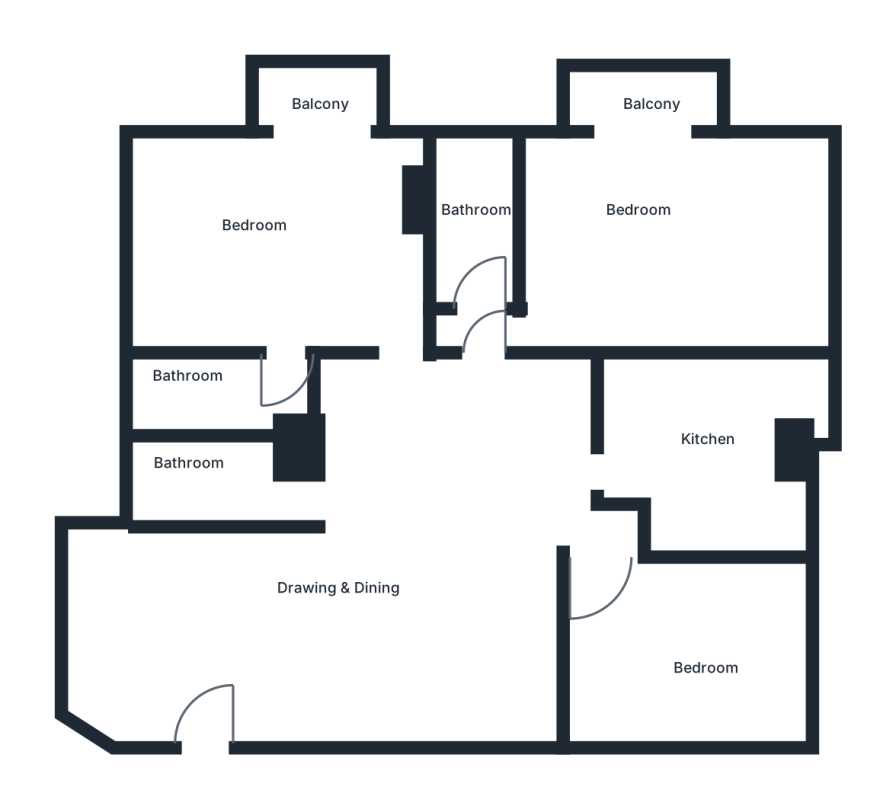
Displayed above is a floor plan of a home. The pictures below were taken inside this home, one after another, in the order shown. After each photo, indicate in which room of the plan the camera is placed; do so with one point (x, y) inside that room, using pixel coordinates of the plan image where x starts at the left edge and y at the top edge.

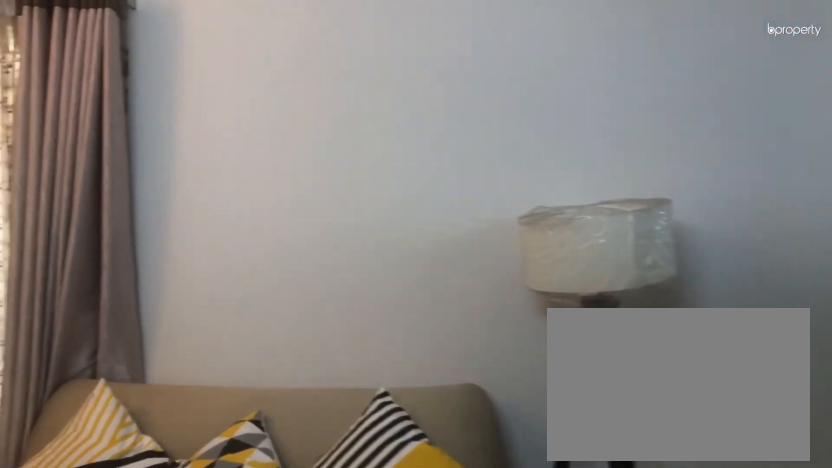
(203, 640)
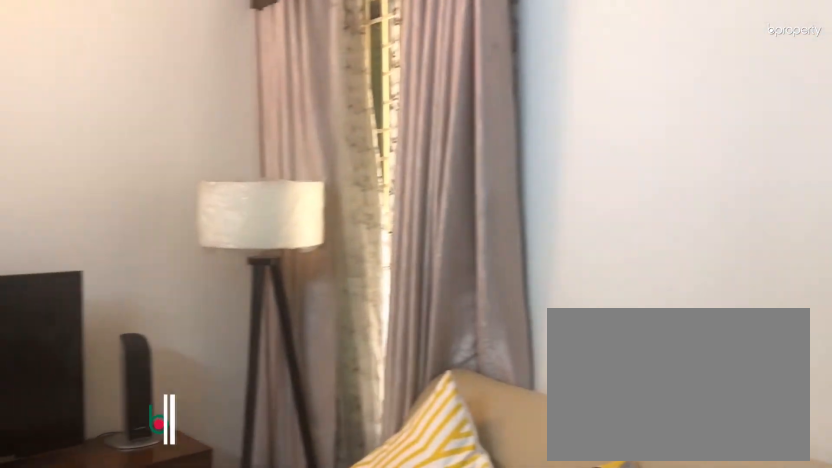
(203, 640)
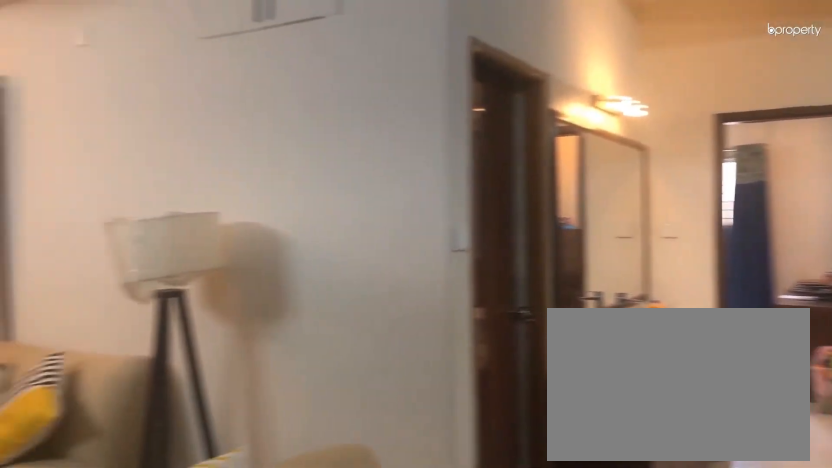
(426, 556)
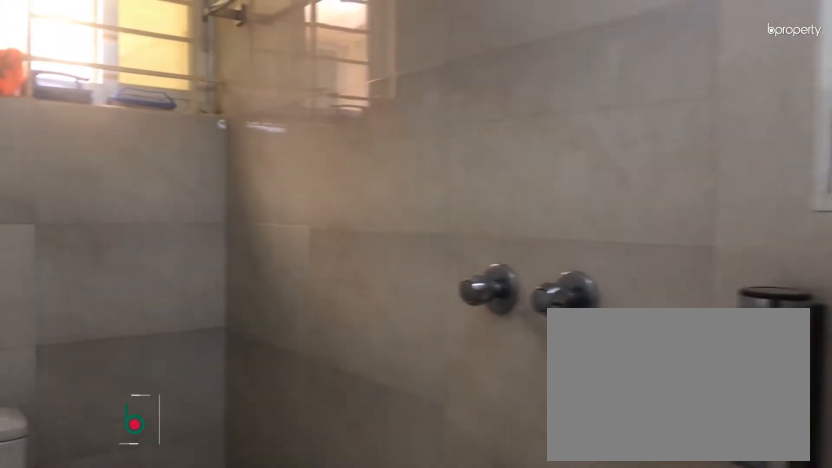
(203, 475)
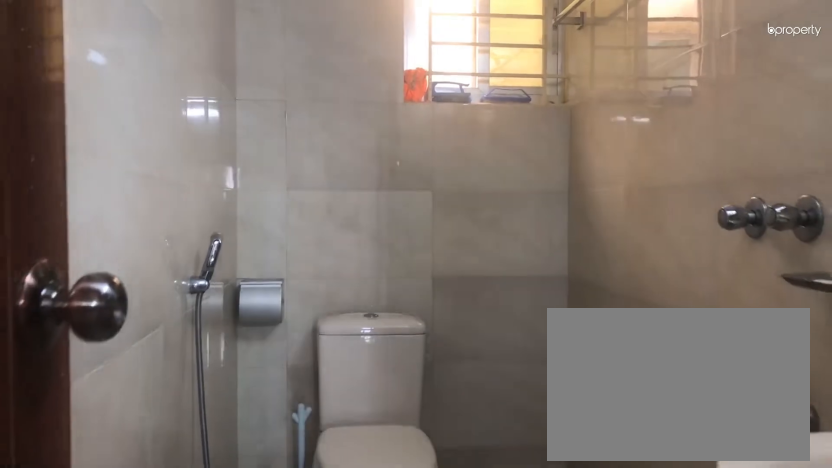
(203, 475)
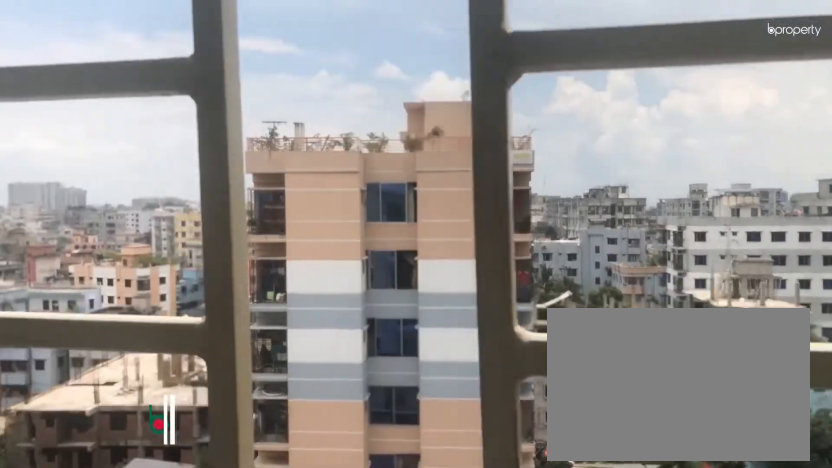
(322, 99)
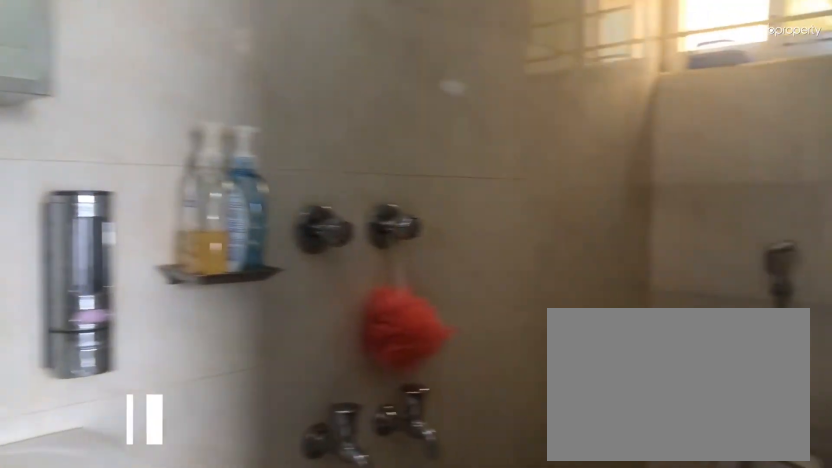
(215, 396)
